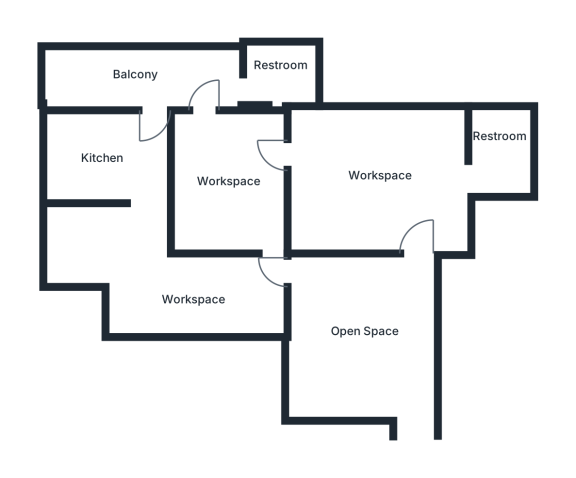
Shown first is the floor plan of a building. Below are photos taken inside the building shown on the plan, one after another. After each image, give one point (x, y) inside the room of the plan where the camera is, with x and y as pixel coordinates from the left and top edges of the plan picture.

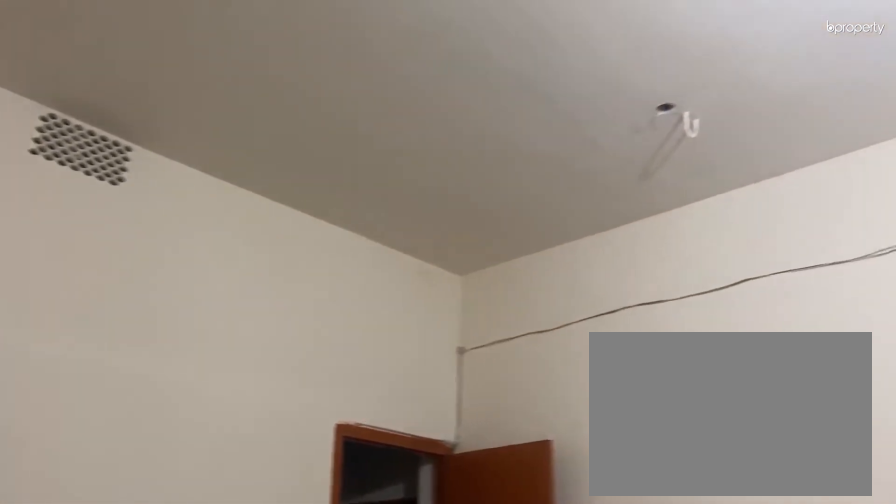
(360, 327)
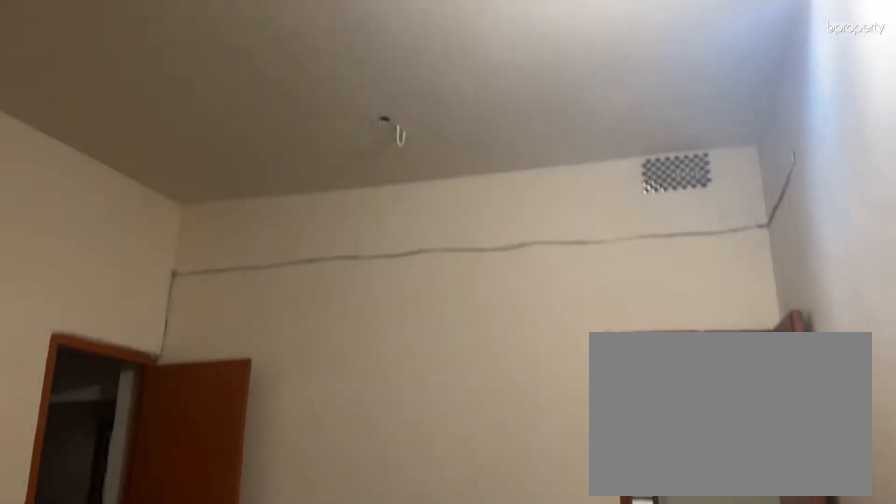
(360, 327)
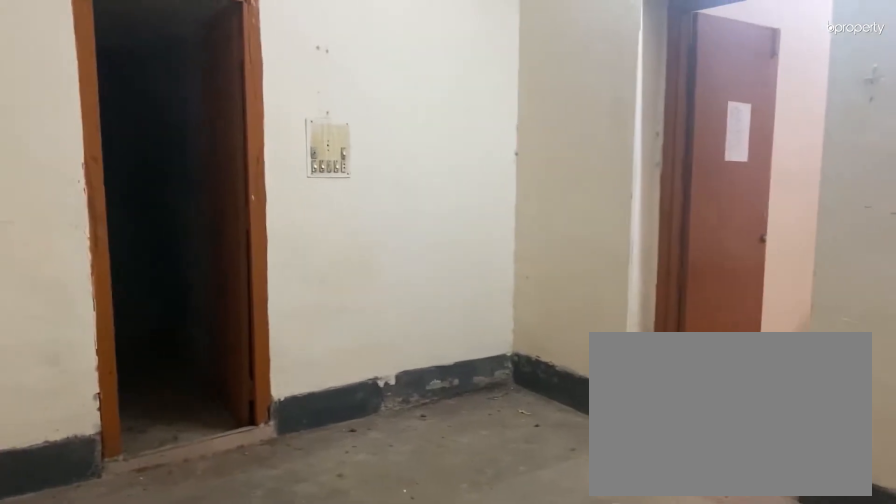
(374, 172)
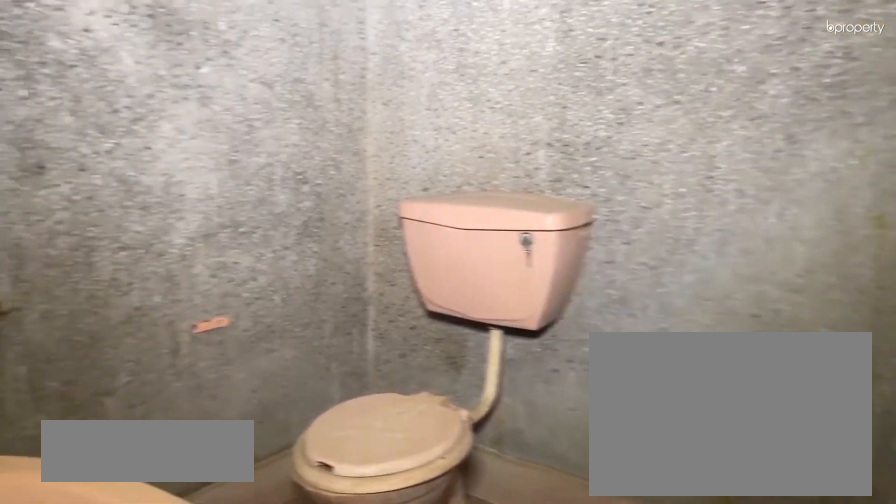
(498, 148)
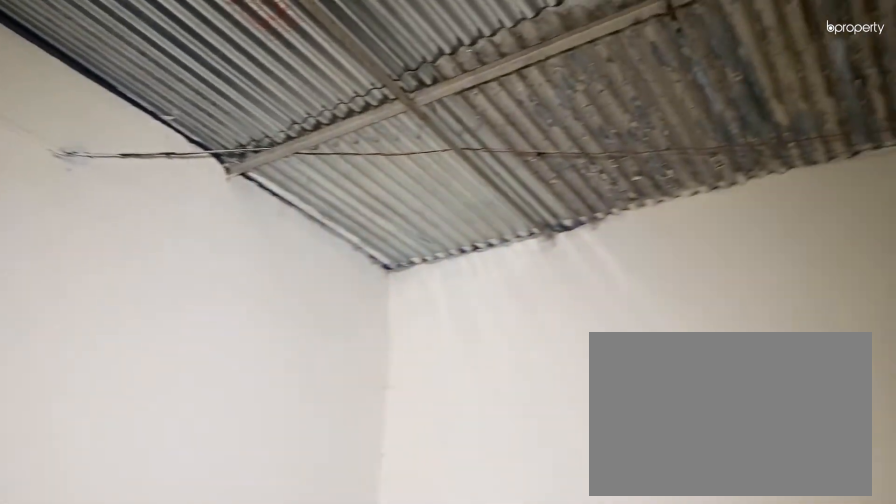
(223, 178)
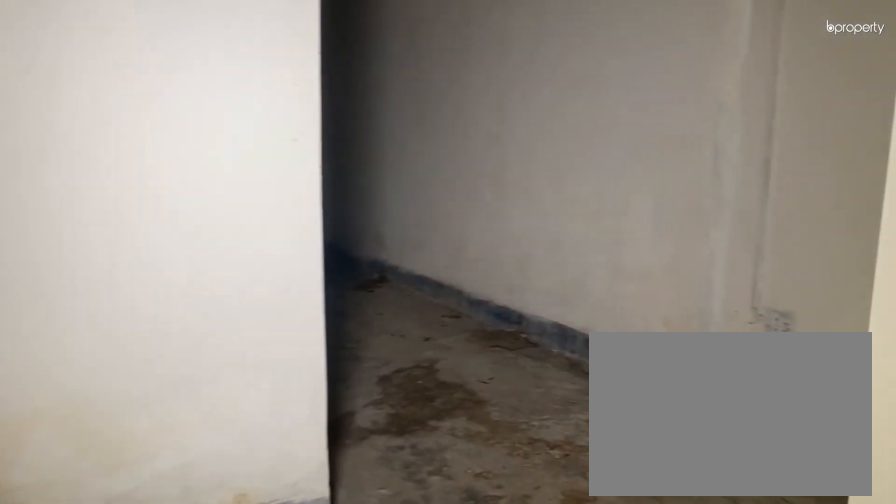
(217, 300)
